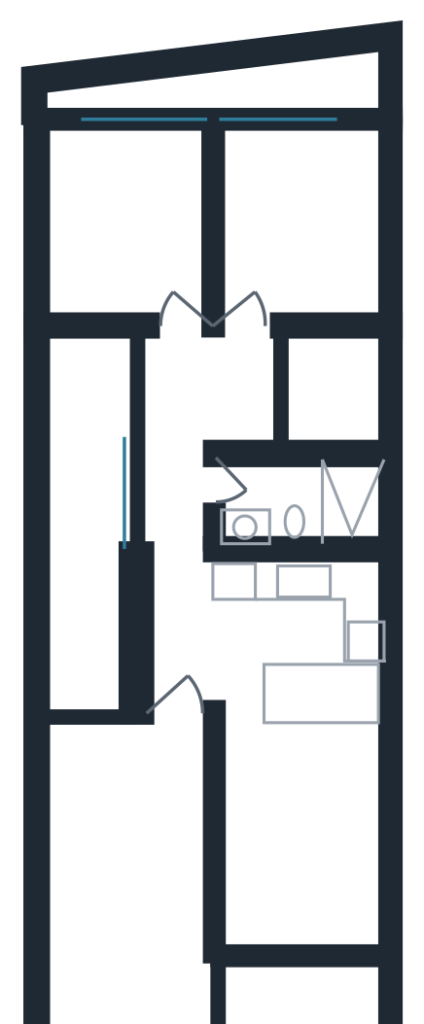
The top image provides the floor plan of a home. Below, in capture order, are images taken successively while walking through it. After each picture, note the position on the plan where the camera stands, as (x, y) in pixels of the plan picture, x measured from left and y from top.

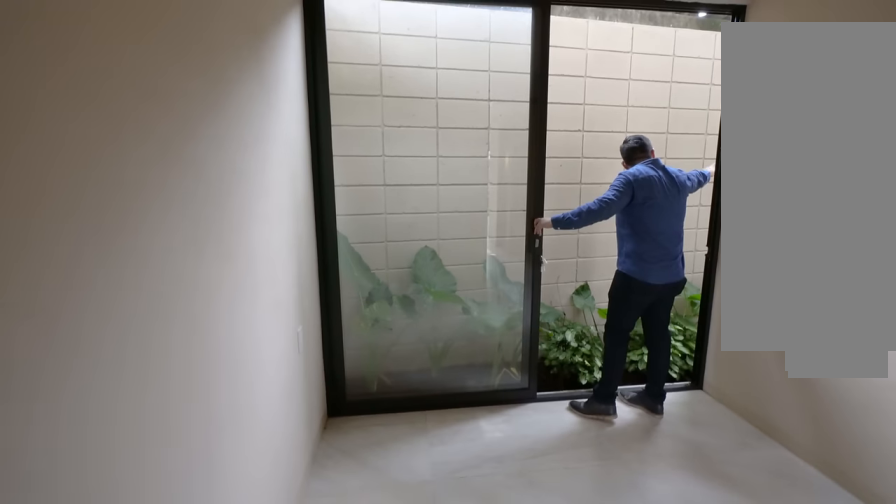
(154, 267)
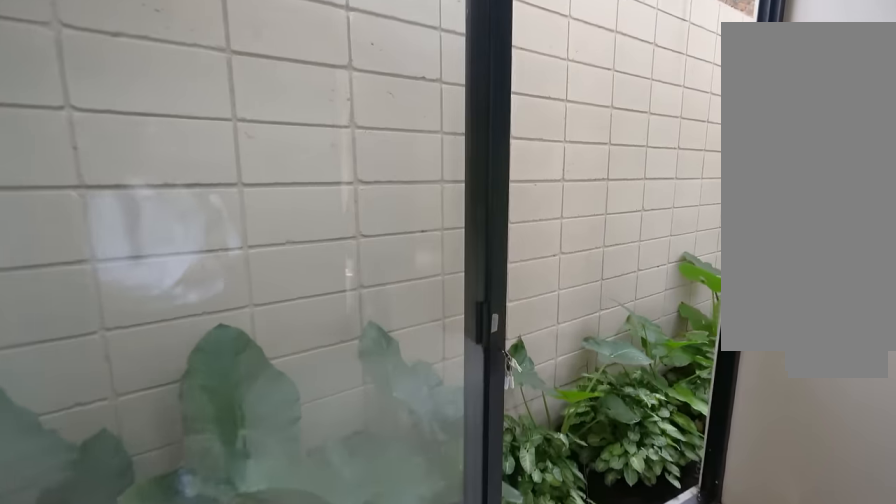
(130, 246)
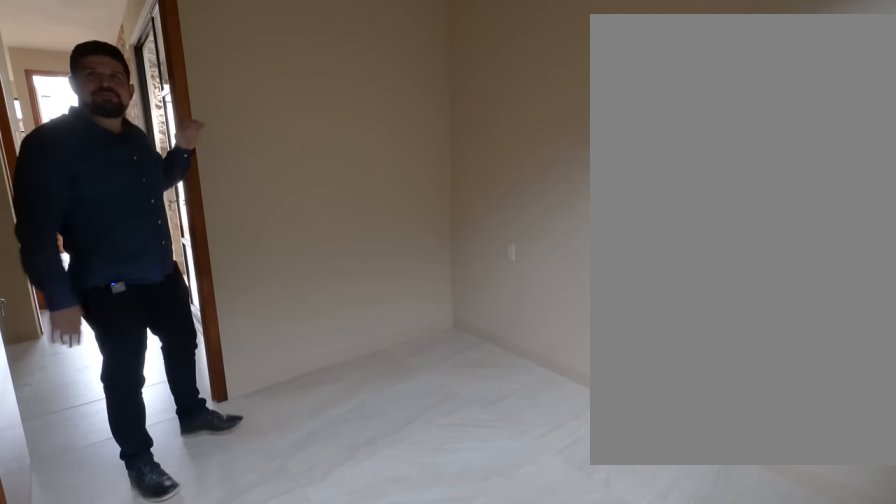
(121, 207)
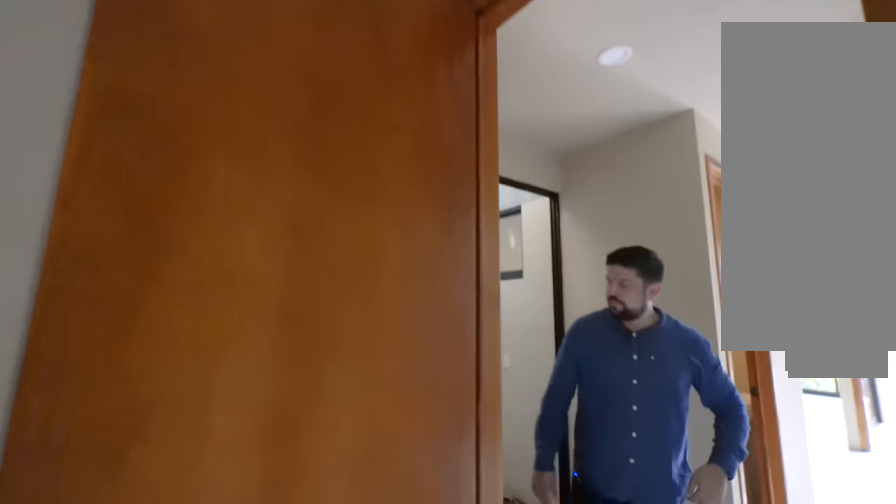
(76, 296)
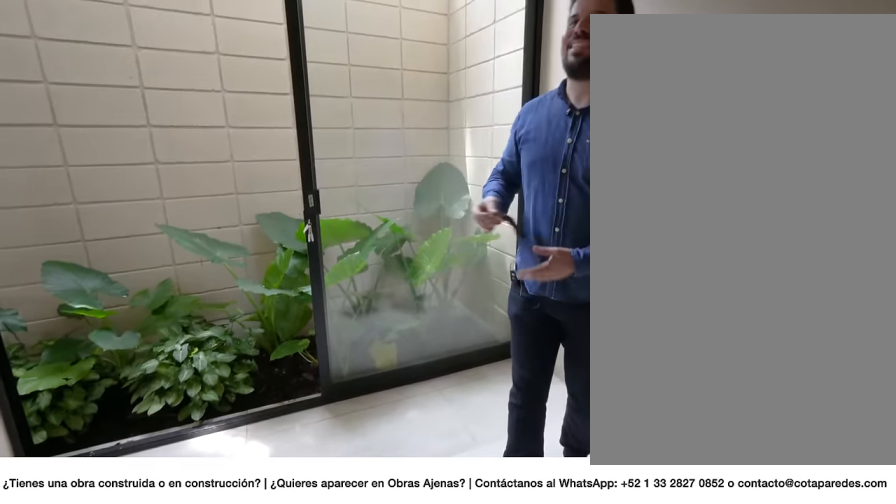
(260, 295)
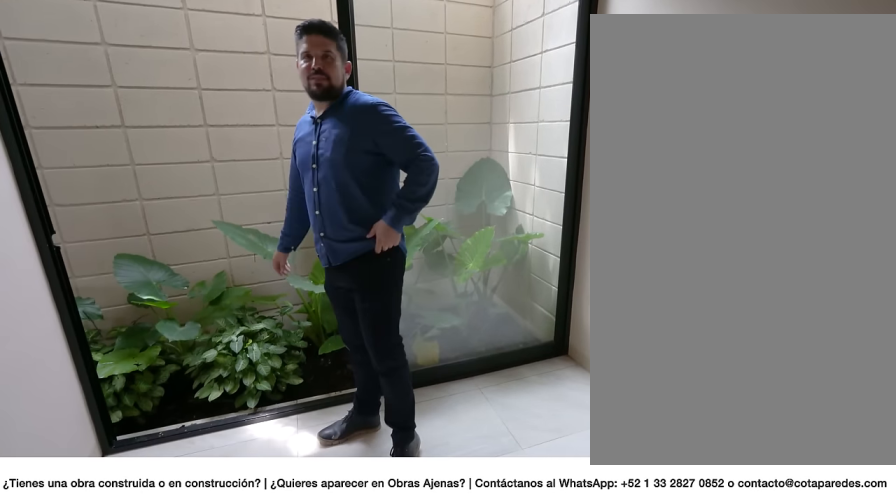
(260, 295)
